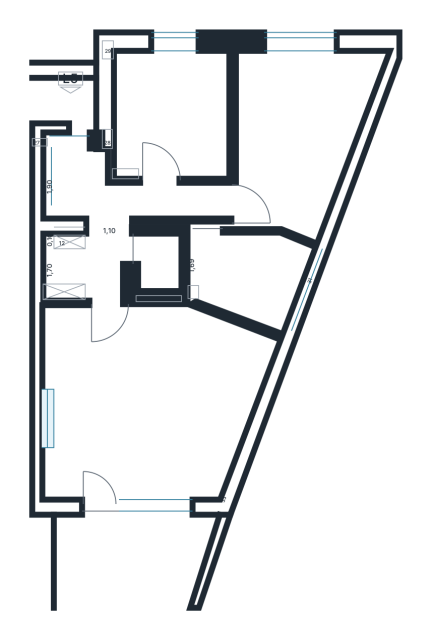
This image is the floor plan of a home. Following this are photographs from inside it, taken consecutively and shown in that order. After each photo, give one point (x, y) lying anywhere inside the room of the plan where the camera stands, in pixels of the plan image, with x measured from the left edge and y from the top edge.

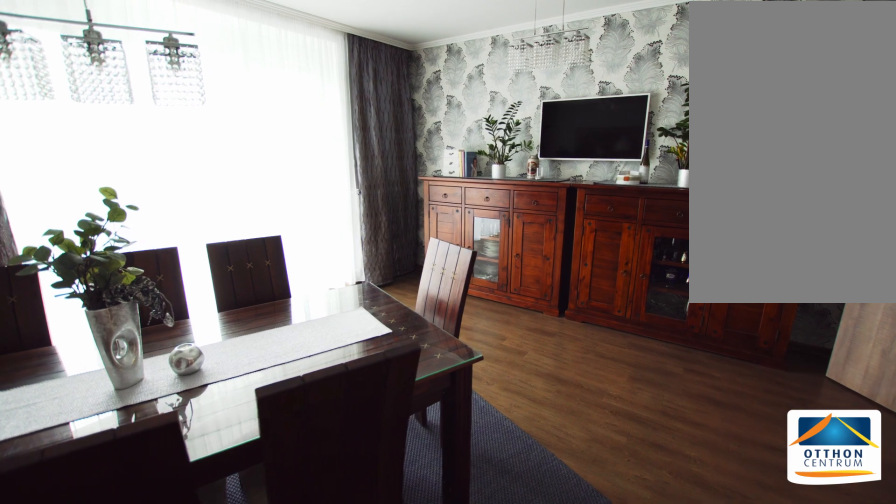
(150, 403)
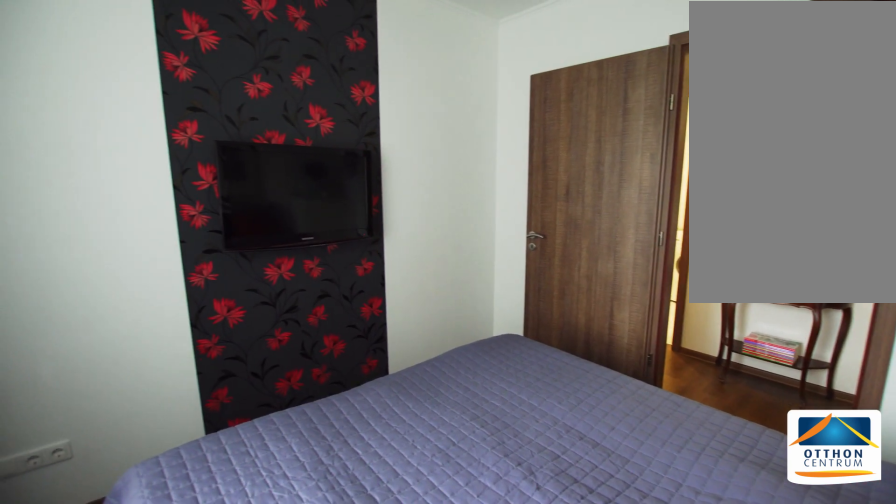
(170, 118)
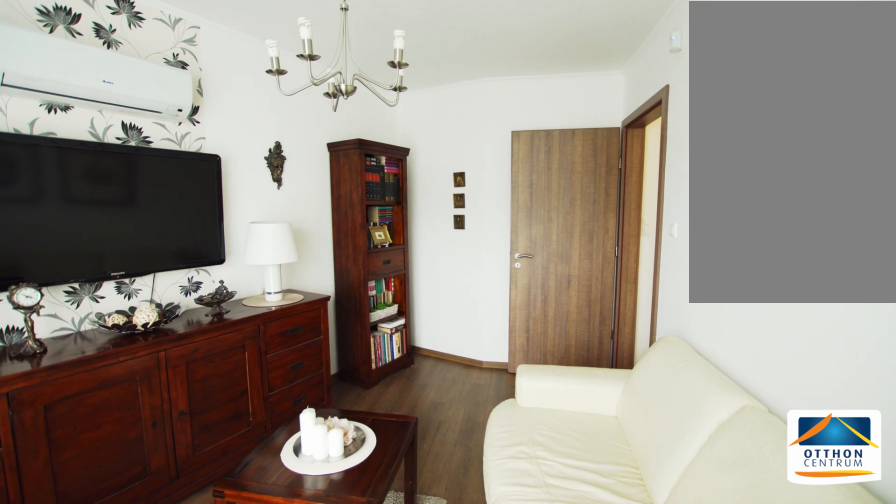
(243, 138)
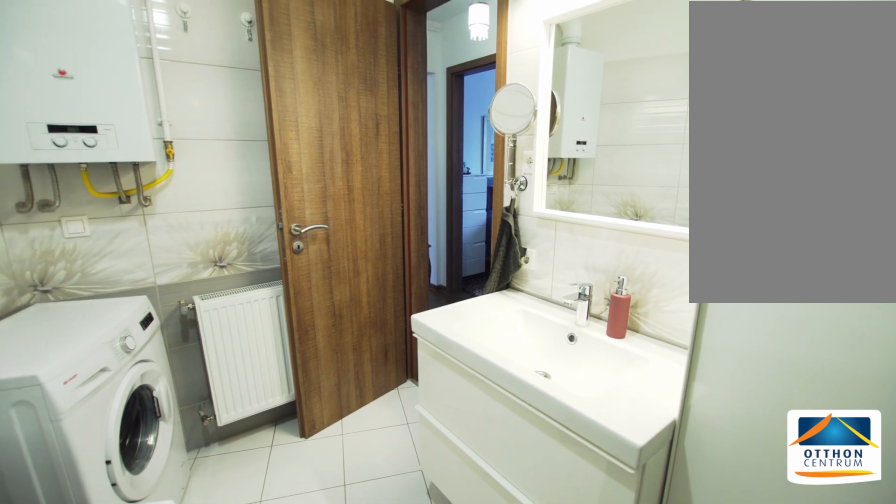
(258, 273)
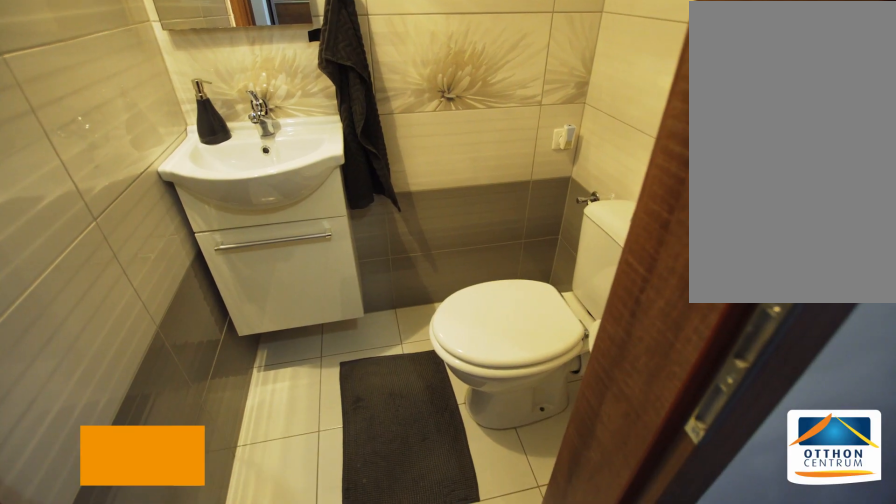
(157, 259)
